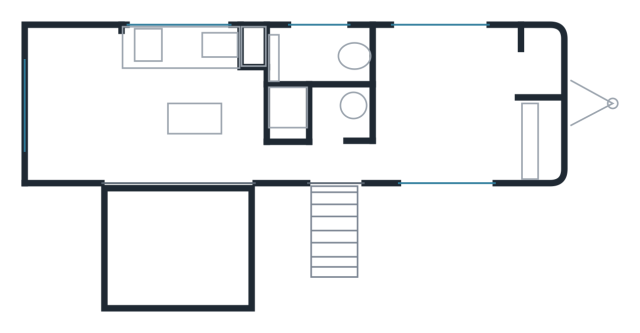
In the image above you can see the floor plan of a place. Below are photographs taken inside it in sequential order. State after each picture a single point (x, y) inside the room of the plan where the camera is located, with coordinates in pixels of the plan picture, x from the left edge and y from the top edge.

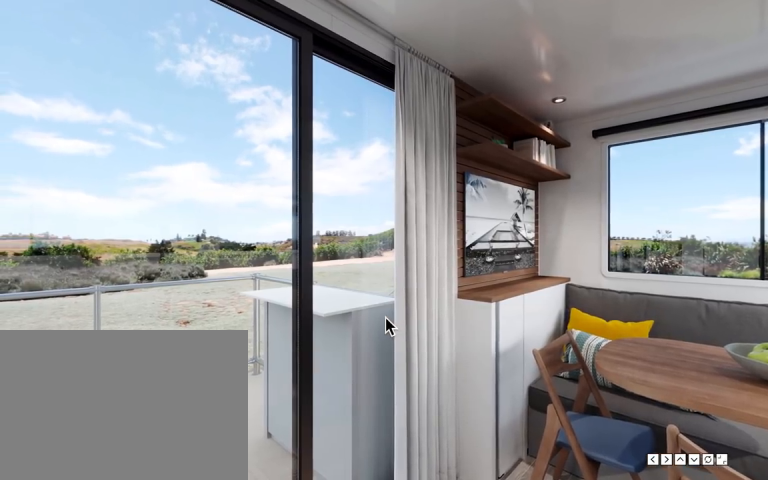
(193, 110)
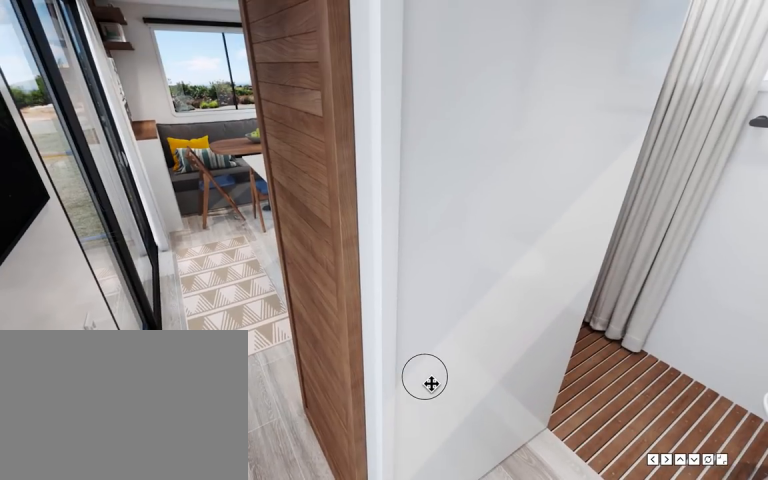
(321, 163)
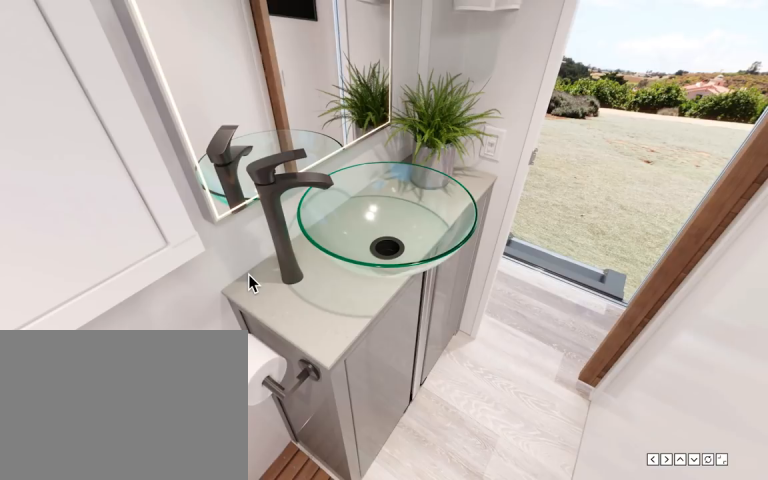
(325, 91)
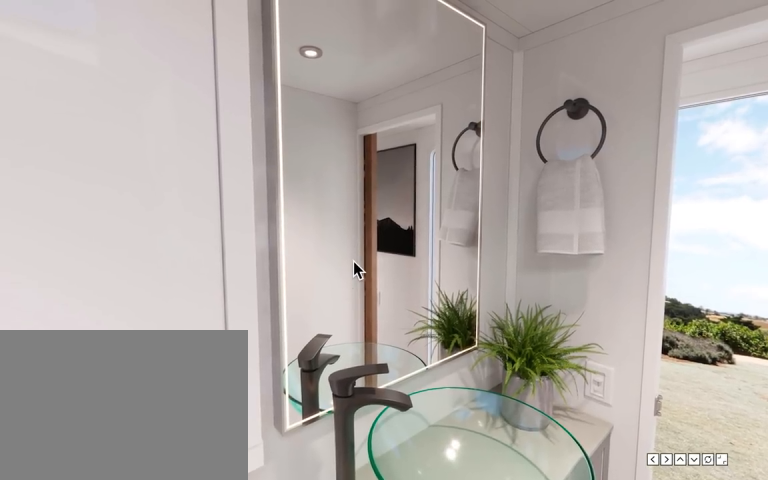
(321, 111)
